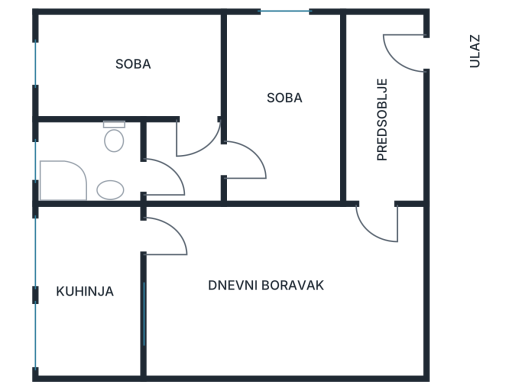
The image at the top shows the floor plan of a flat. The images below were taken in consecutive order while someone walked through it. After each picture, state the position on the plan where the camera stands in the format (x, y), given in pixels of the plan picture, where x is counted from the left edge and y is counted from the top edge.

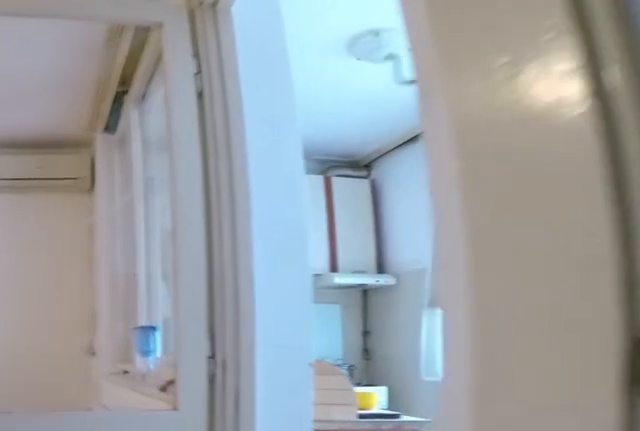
(184, 180)
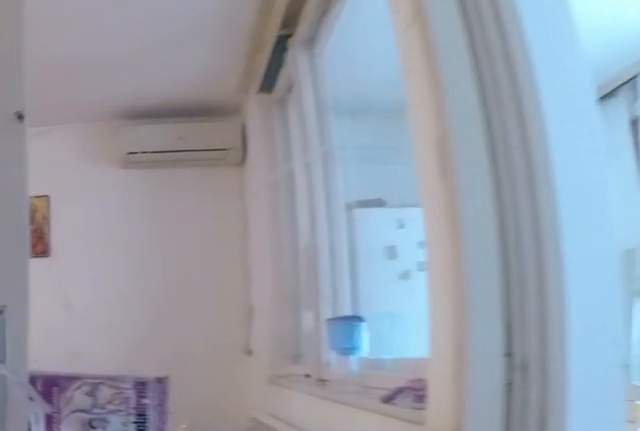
(180, 197)
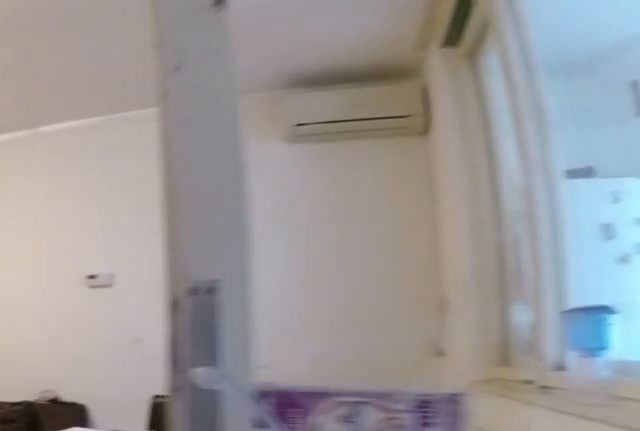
(174, 208)
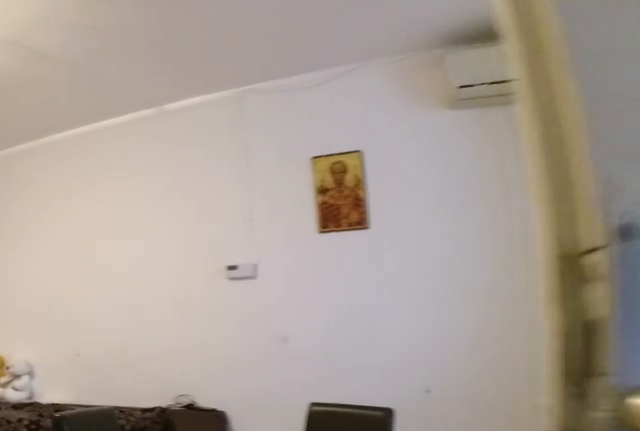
(169, 220)
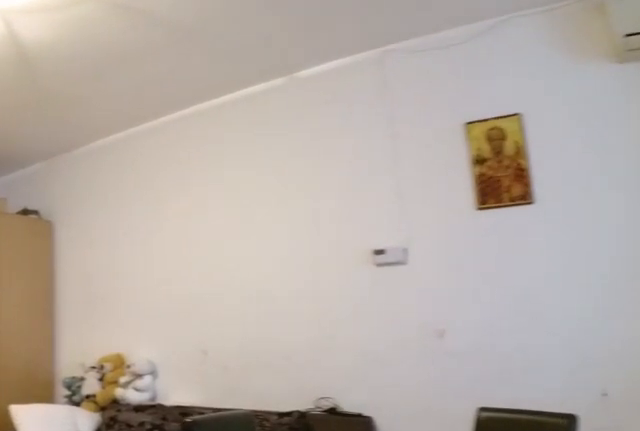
(169, 222)
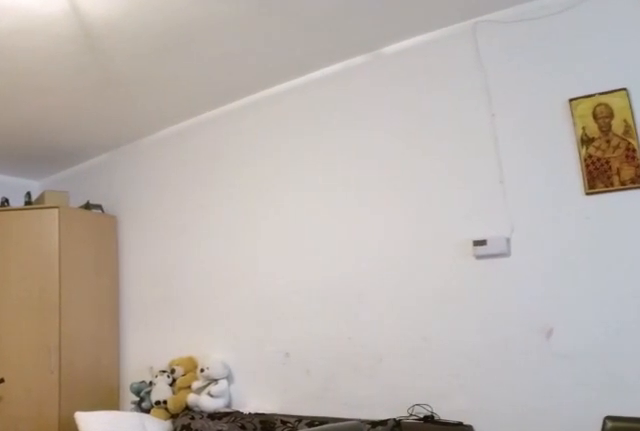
(168, 222)
